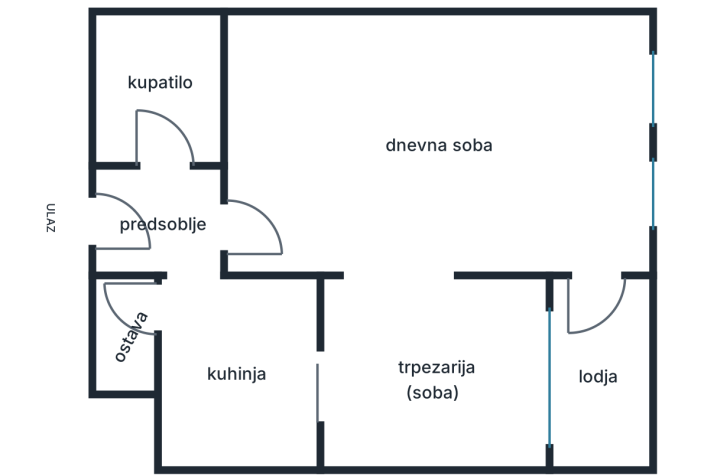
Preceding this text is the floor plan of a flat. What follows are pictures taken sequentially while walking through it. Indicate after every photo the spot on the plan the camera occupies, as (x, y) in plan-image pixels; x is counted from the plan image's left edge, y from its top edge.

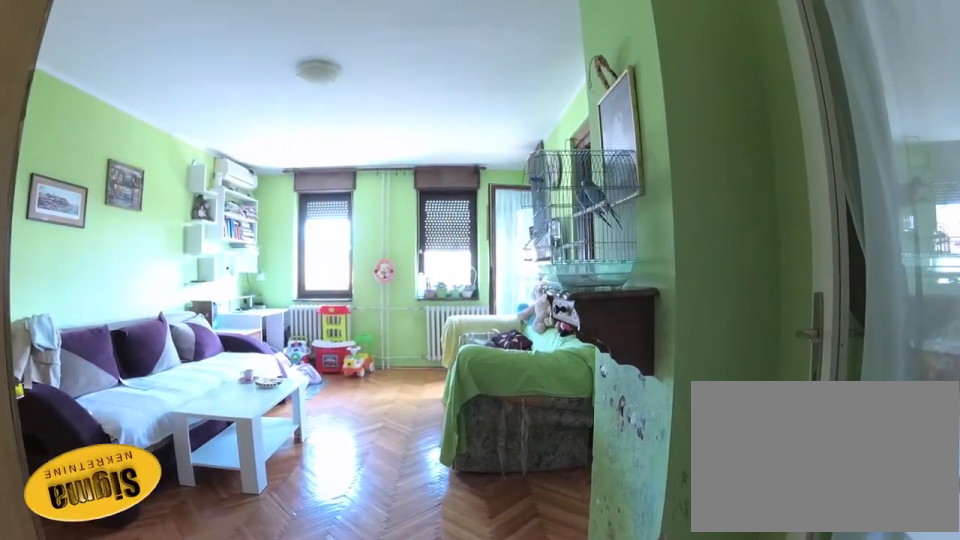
(242, 219)
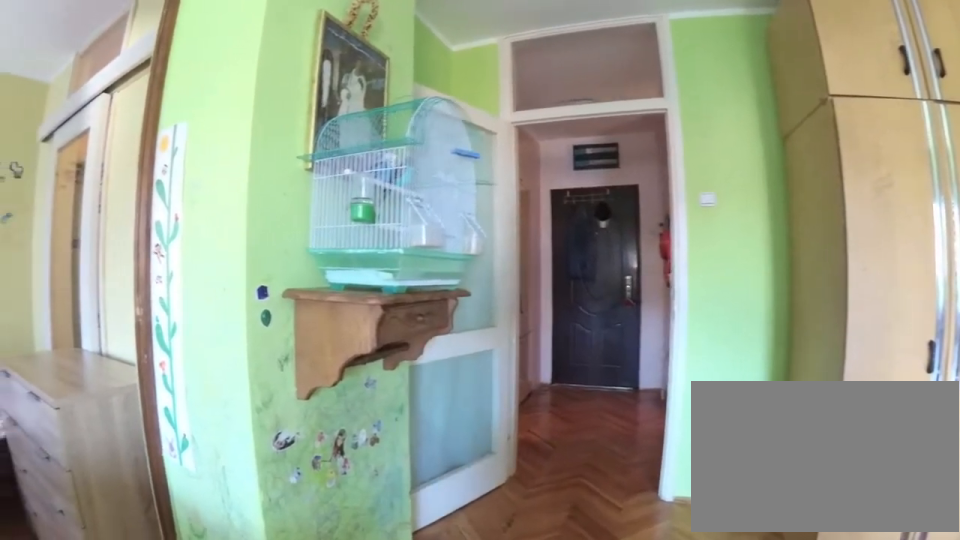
(438, 213)
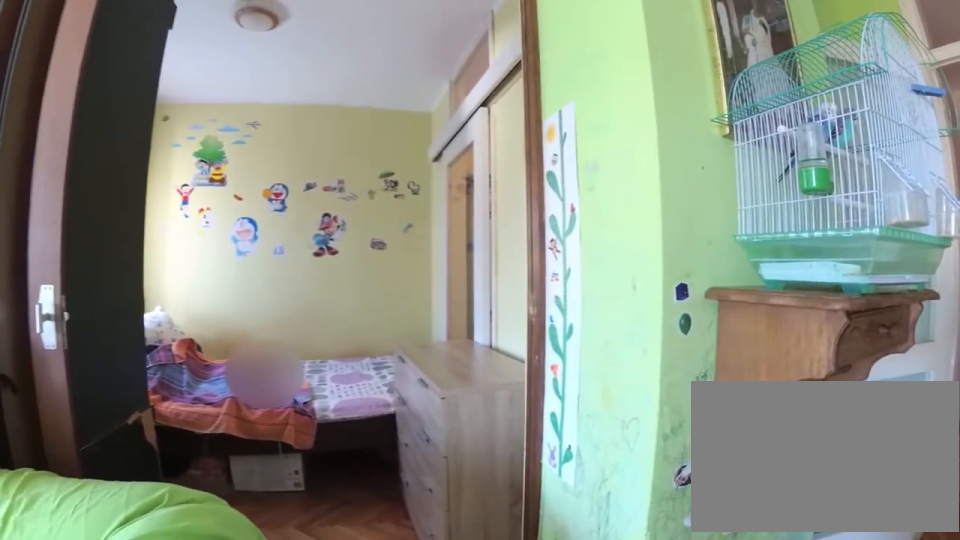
(407, 212)
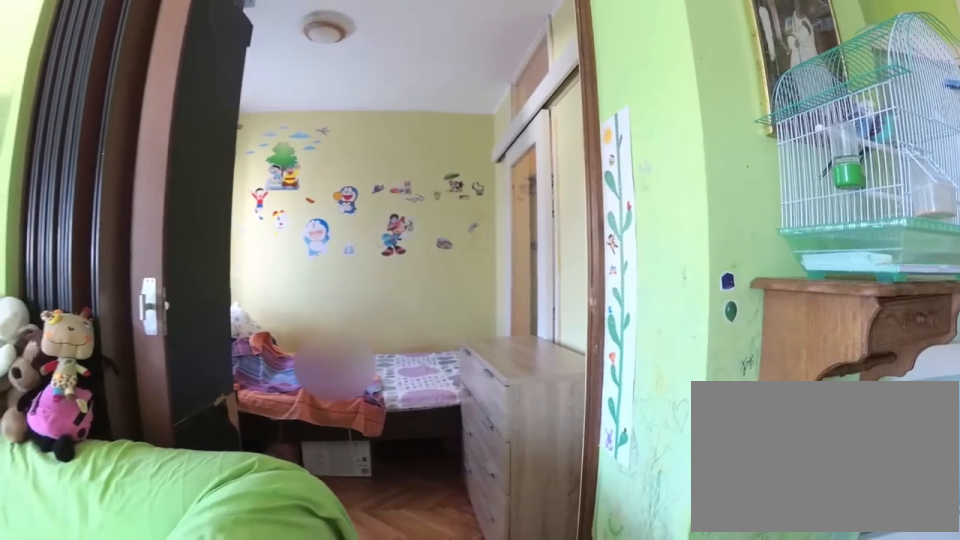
(399, 216)
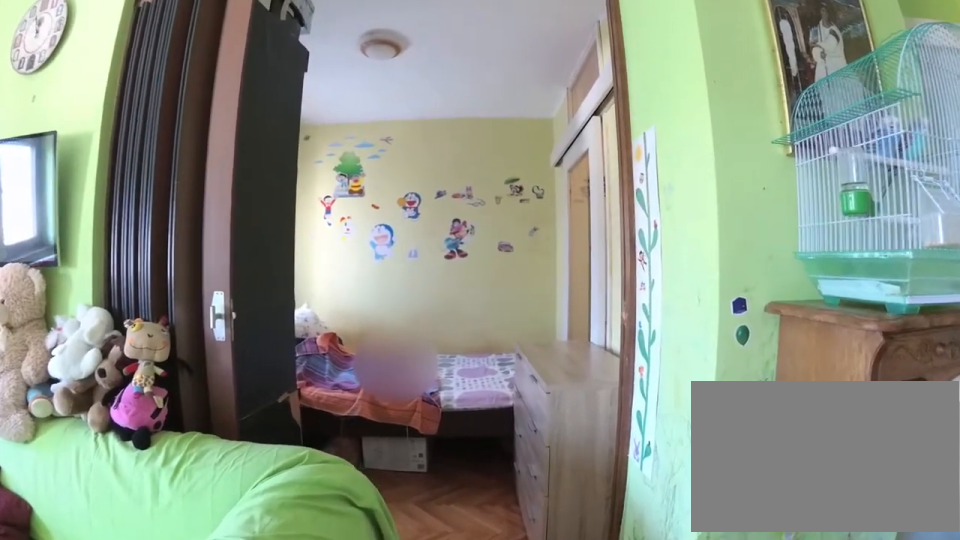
(397, 226)
